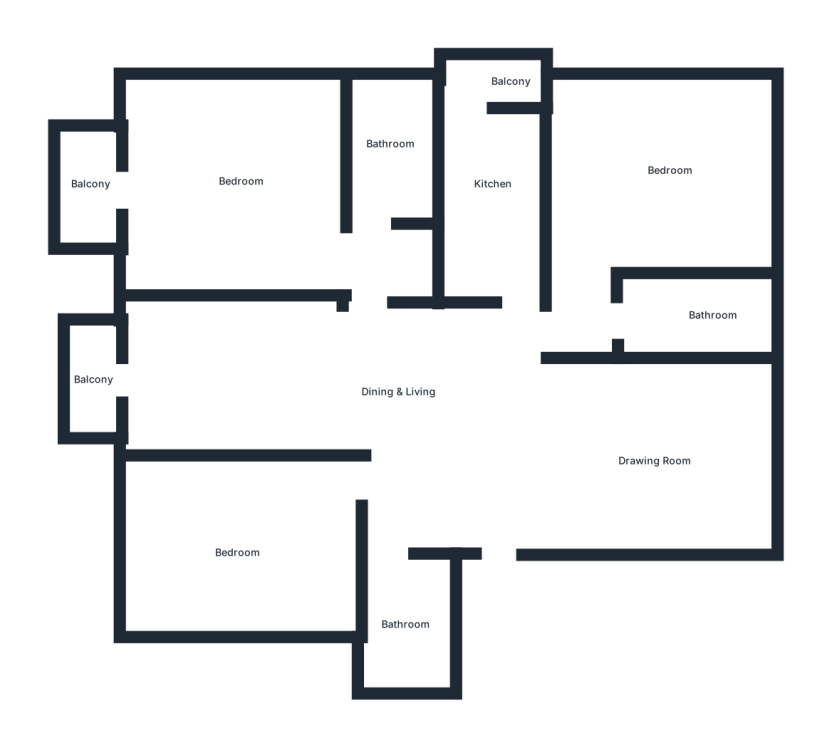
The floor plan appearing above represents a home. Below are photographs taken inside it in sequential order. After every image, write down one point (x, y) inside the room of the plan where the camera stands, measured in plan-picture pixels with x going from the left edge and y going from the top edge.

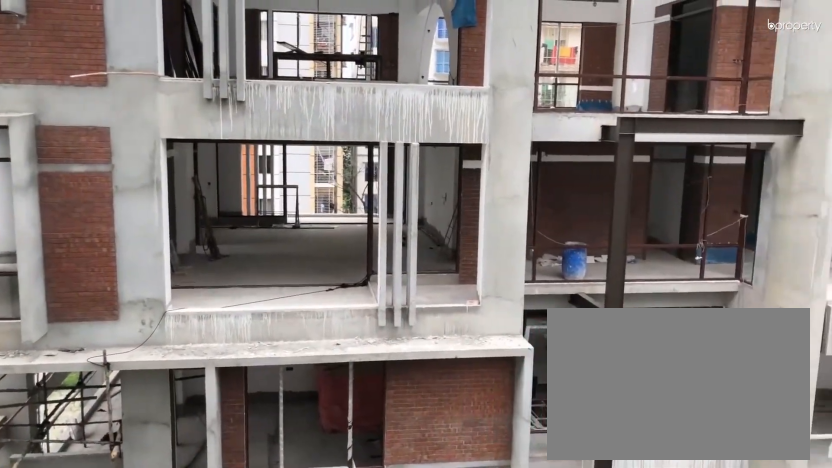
(85, 189)
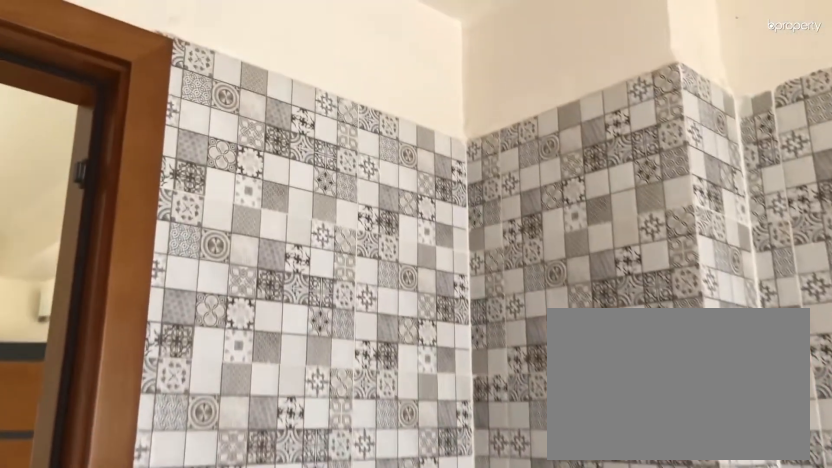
(490, 197)
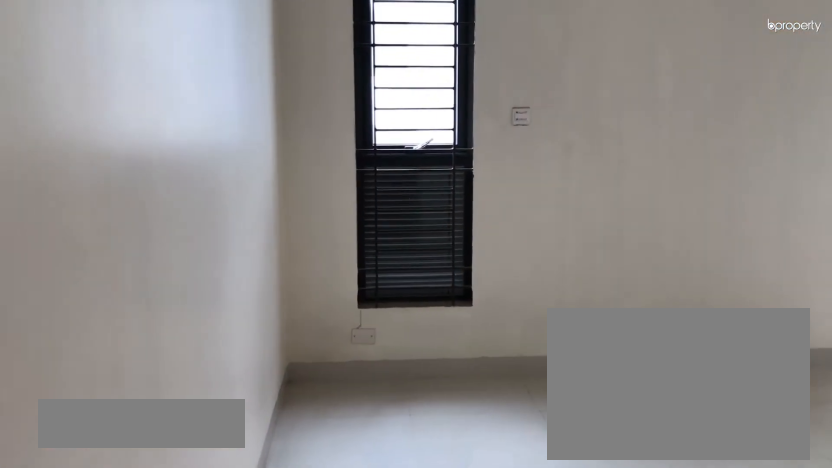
(664, 174)
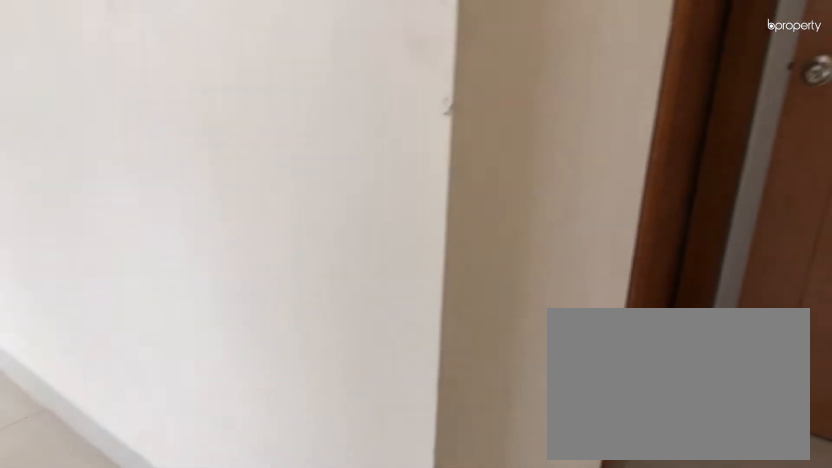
(664, 174)
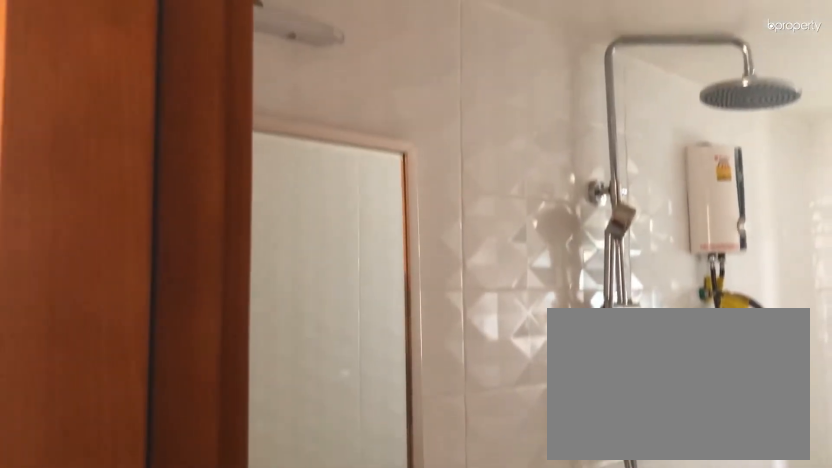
(696, 312)
